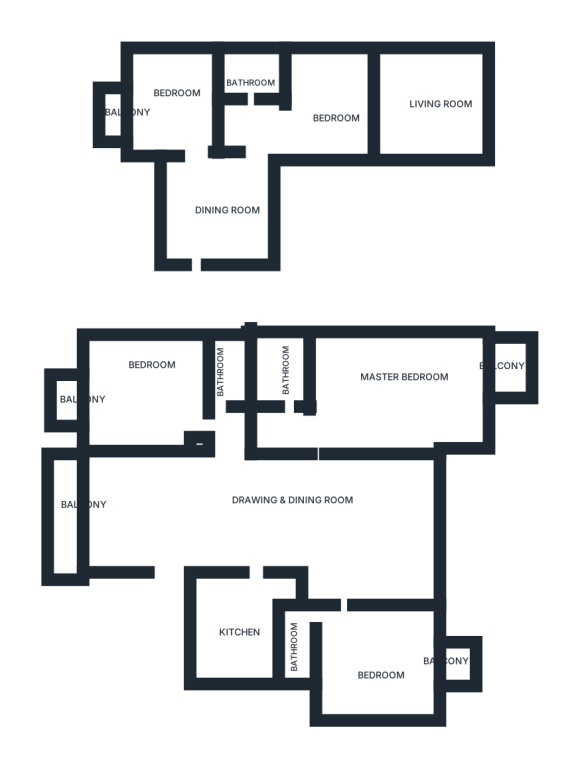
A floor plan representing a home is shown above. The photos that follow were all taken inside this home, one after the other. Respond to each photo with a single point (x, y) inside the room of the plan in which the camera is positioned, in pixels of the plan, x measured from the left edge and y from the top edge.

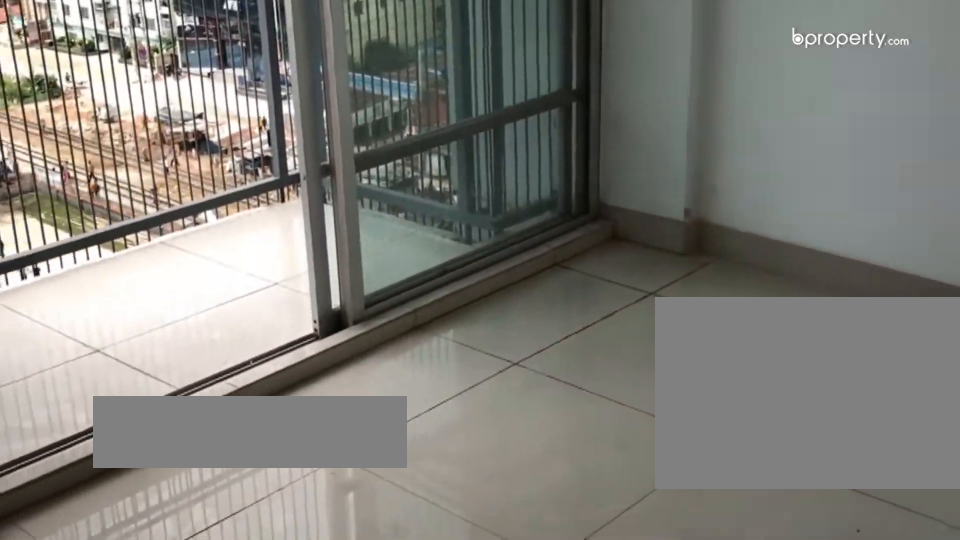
(142, 91)
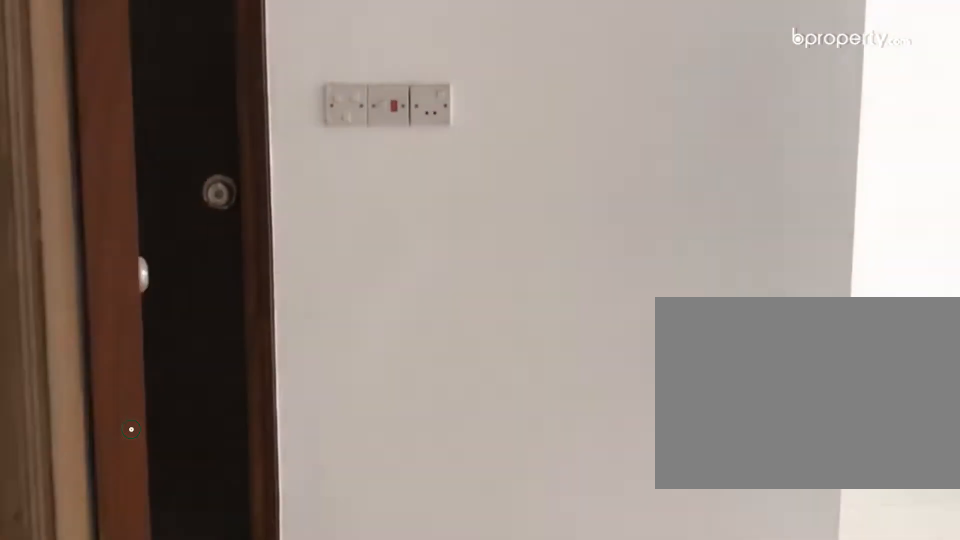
(291, 133)
